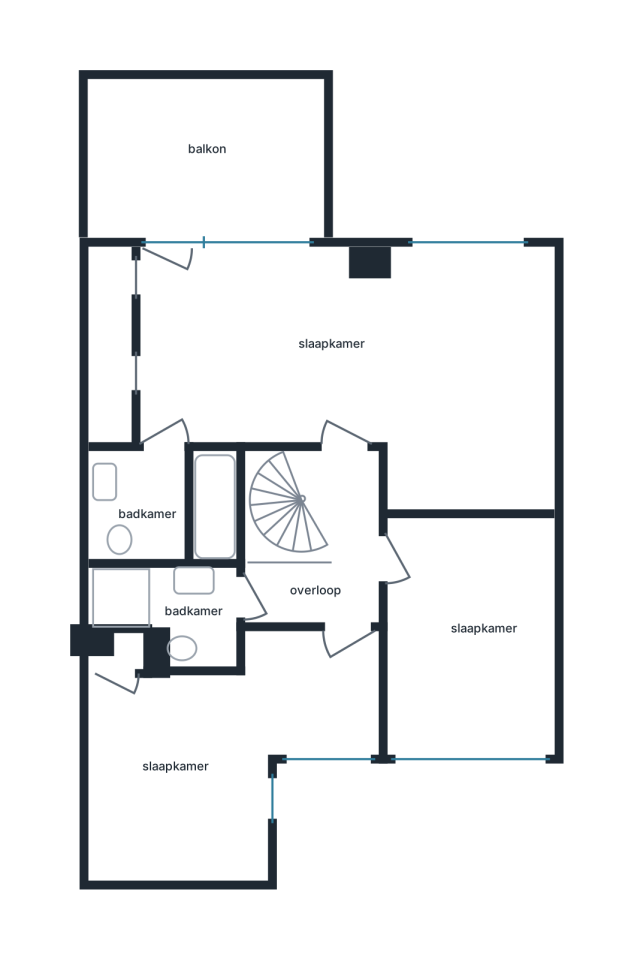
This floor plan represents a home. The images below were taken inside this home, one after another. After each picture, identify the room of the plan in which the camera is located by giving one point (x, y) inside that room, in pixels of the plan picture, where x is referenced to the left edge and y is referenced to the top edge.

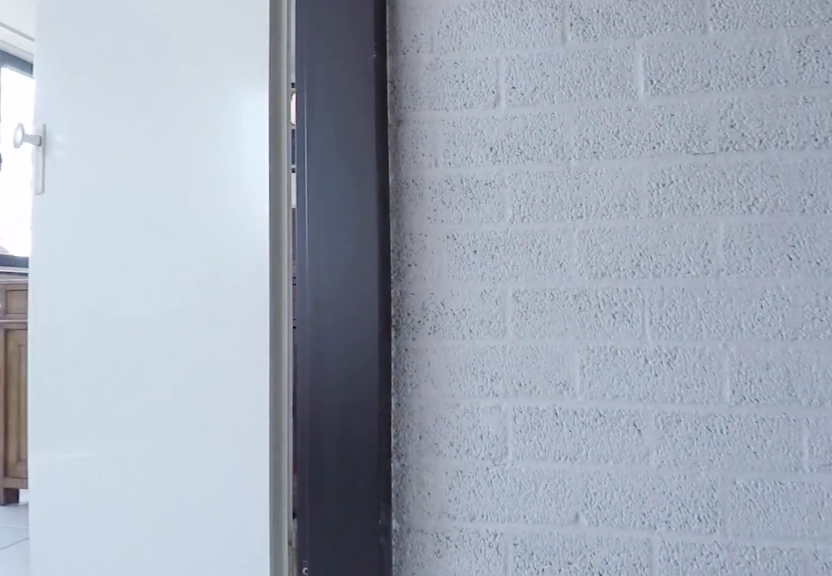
(324, 548)
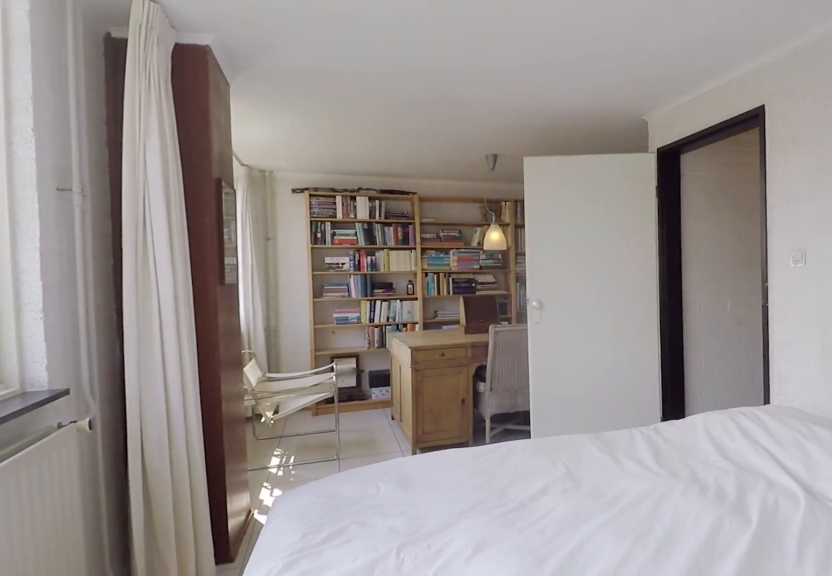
(360, 370)
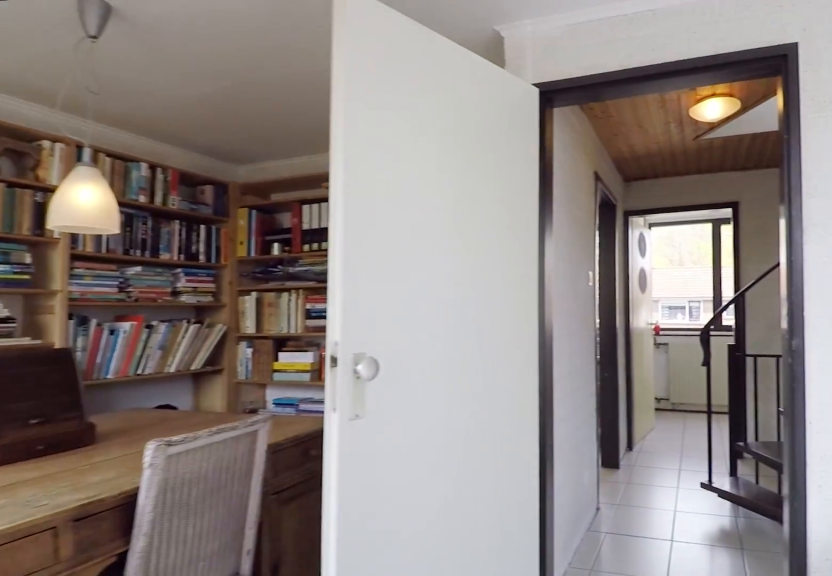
(360, 370)
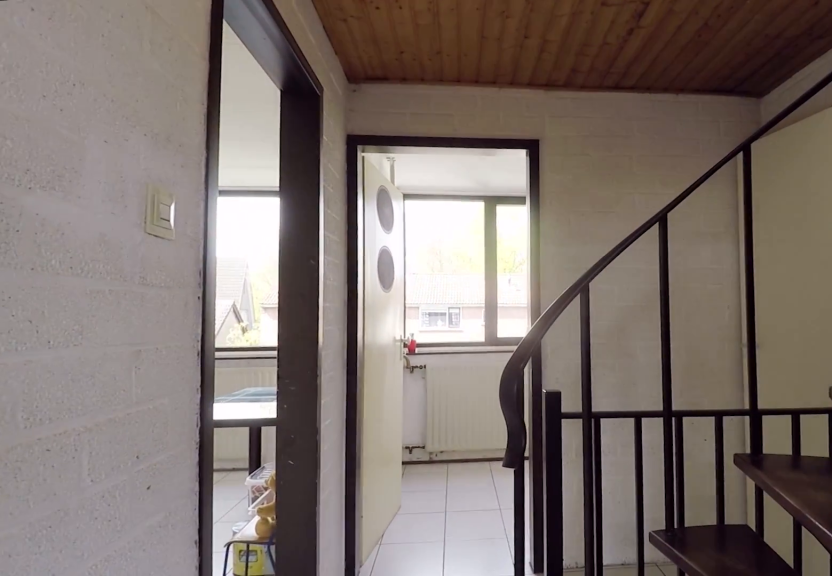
(323, 548)
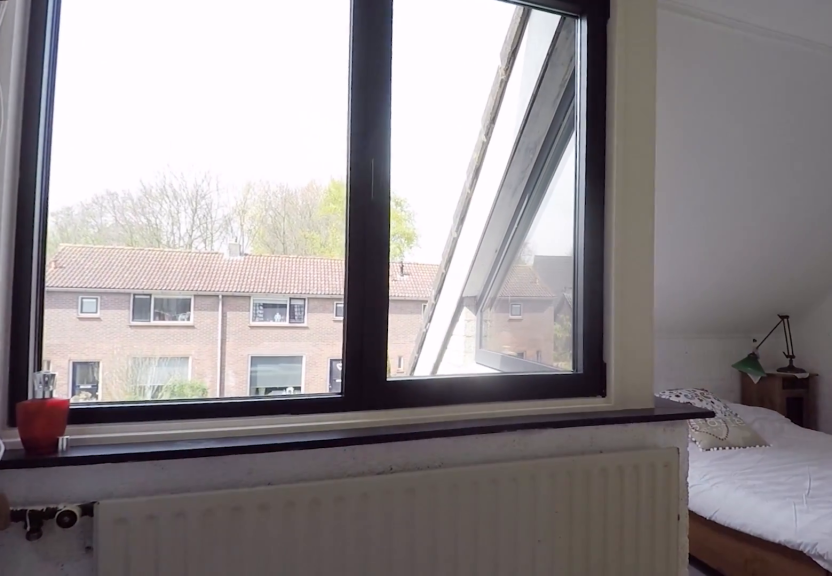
(226, 732)
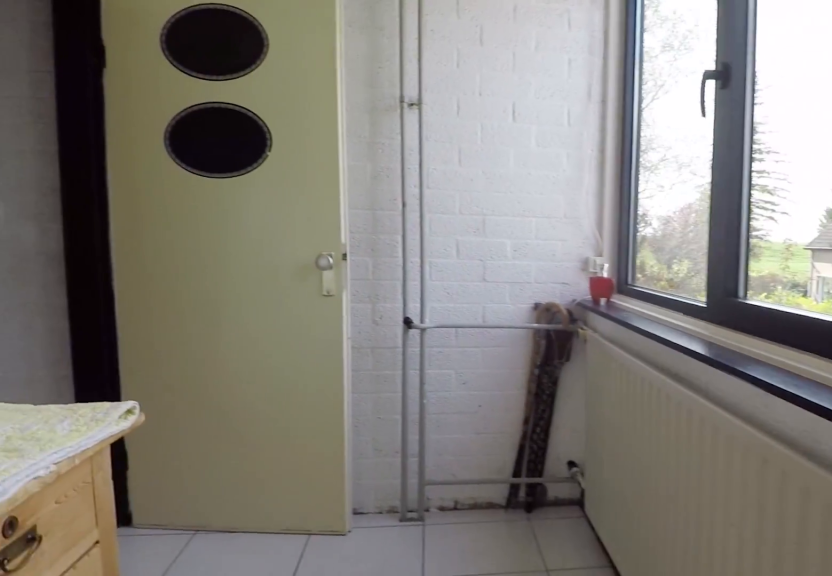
(226, 732)
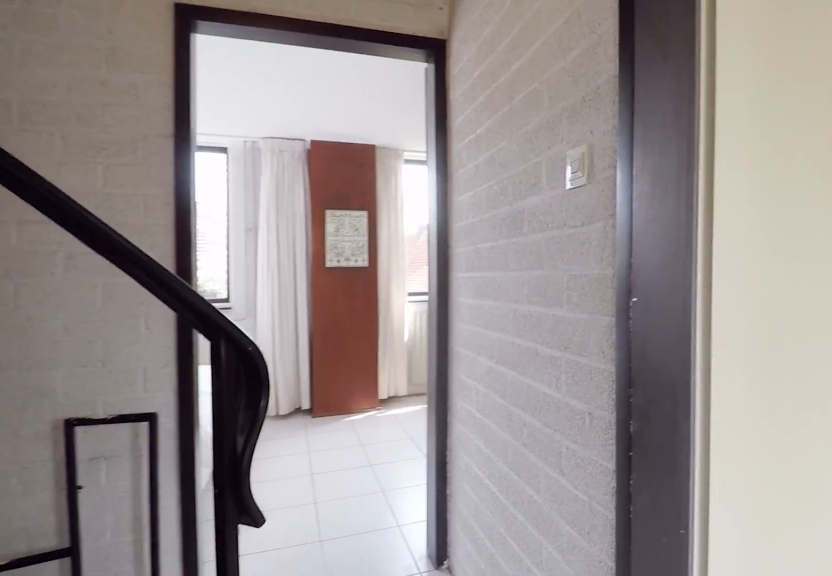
(324, 548)
